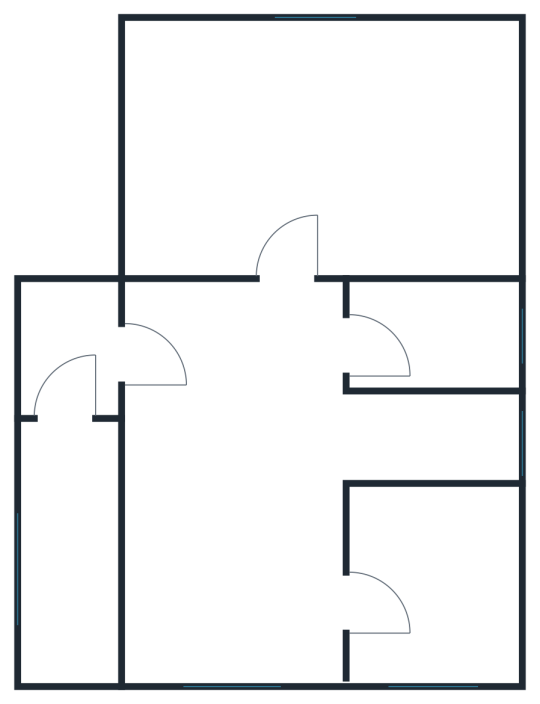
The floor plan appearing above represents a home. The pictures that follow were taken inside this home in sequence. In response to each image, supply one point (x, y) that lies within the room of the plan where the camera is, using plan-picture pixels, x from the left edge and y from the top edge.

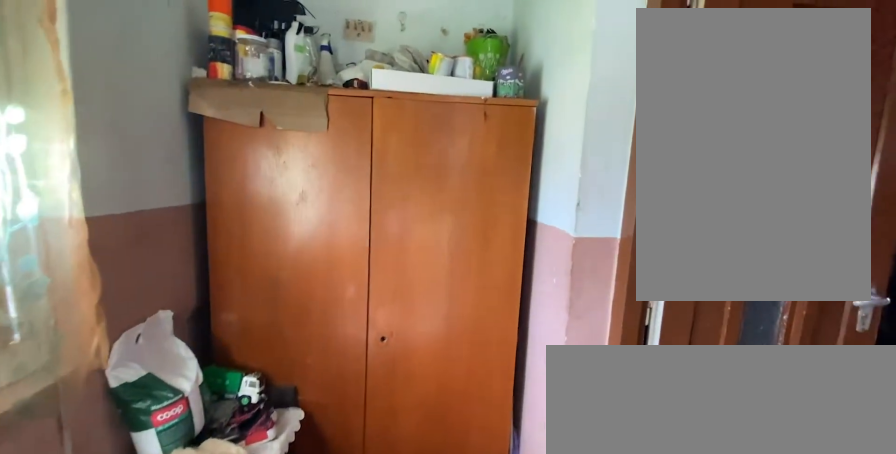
(74, 354)
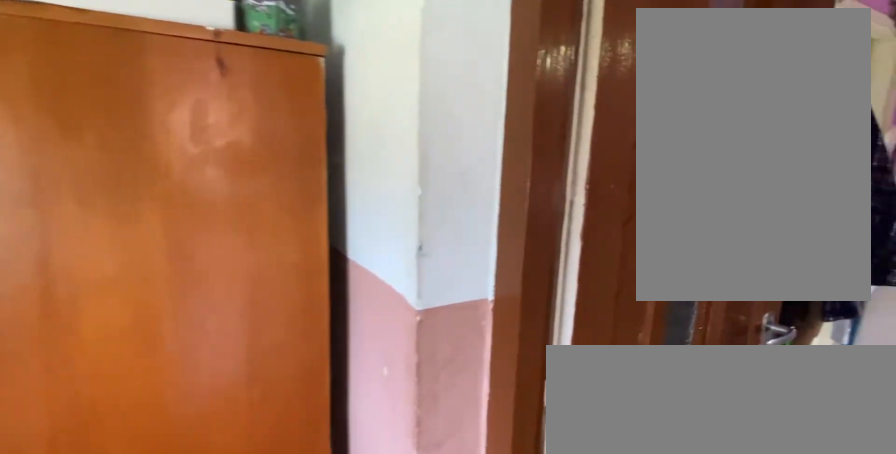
(74, 355)
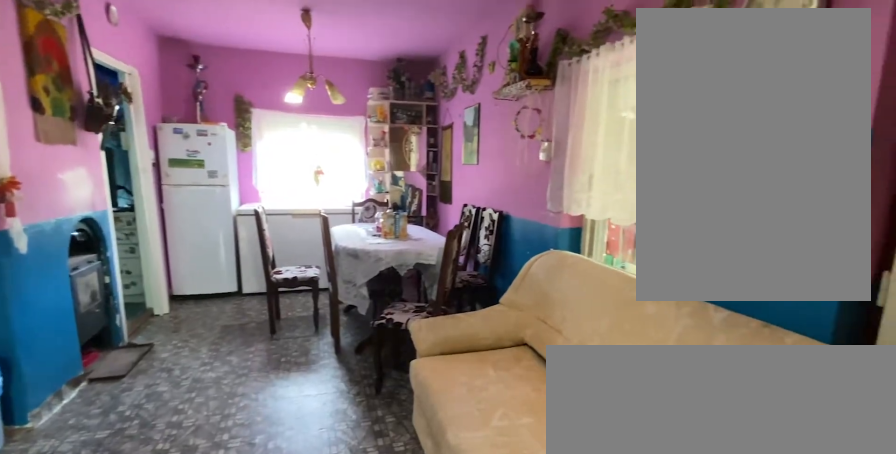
(239, 503)
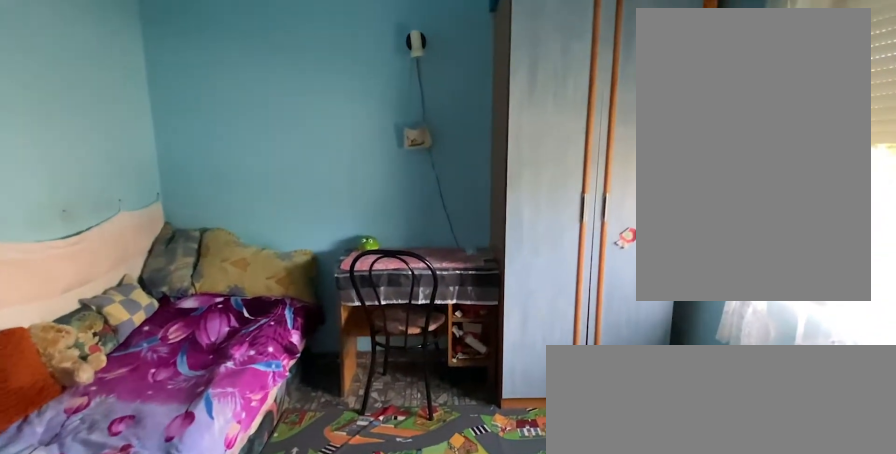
(431, 590)
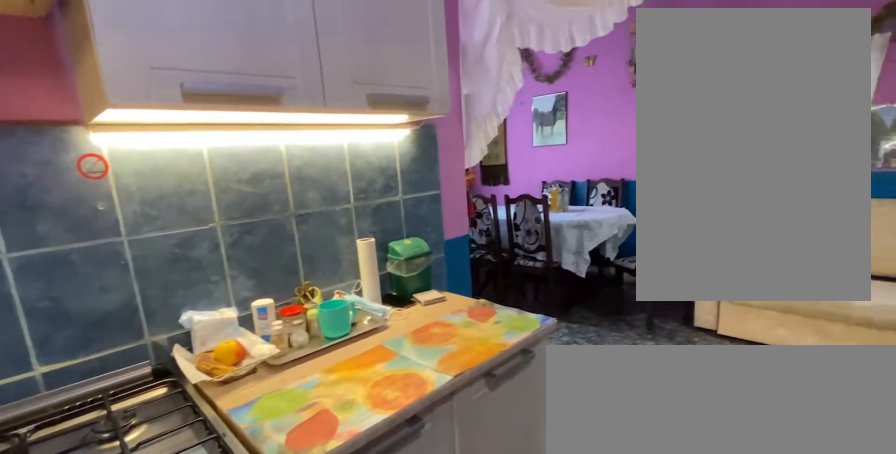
(431, 439)
